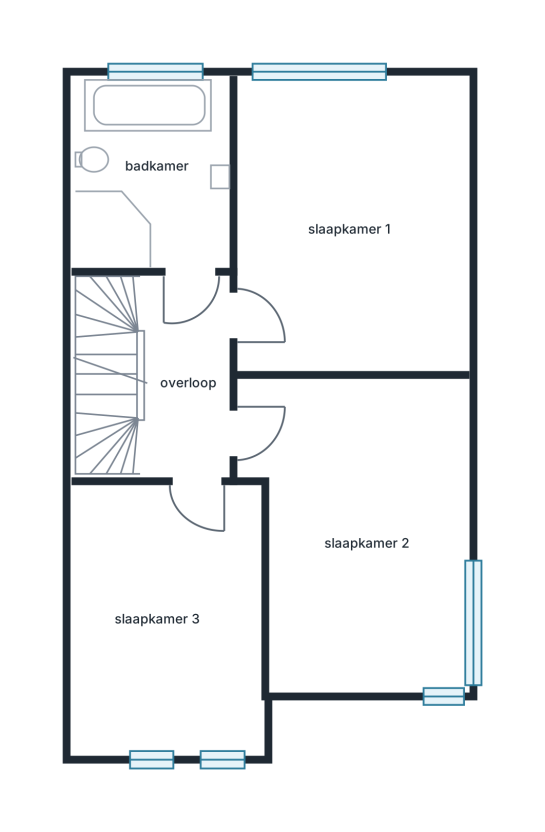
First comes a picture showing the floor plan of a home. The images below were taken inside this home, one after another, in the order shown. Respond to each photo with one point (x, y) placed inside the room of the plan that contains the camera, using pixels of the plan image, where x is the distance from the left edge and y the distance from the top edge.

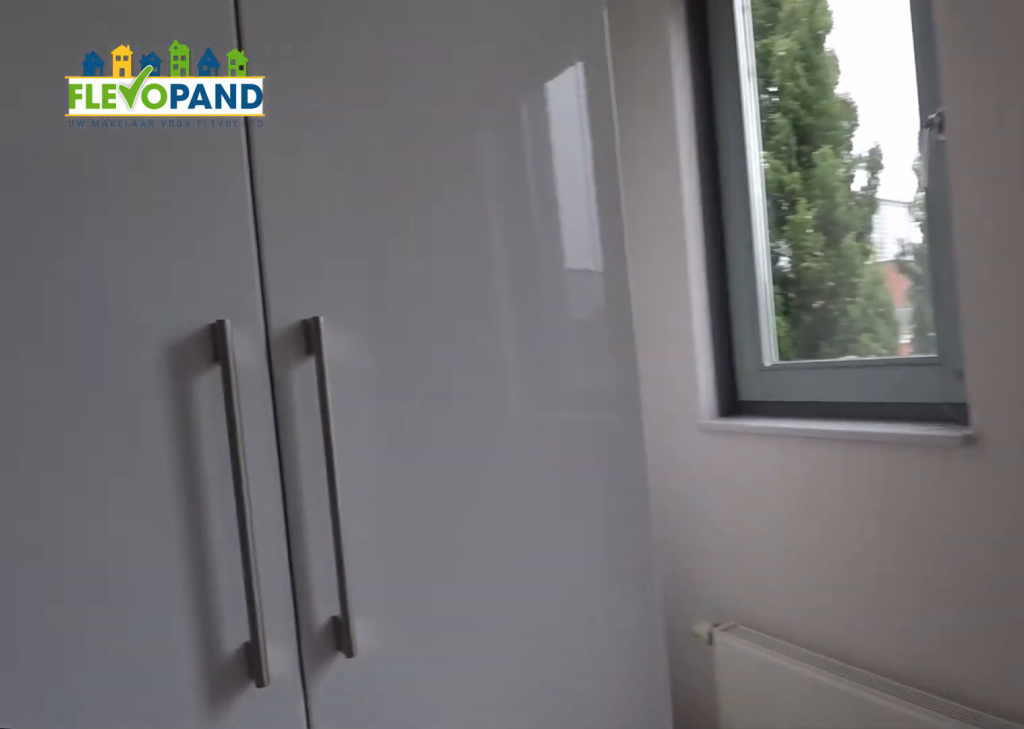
(168, 650)
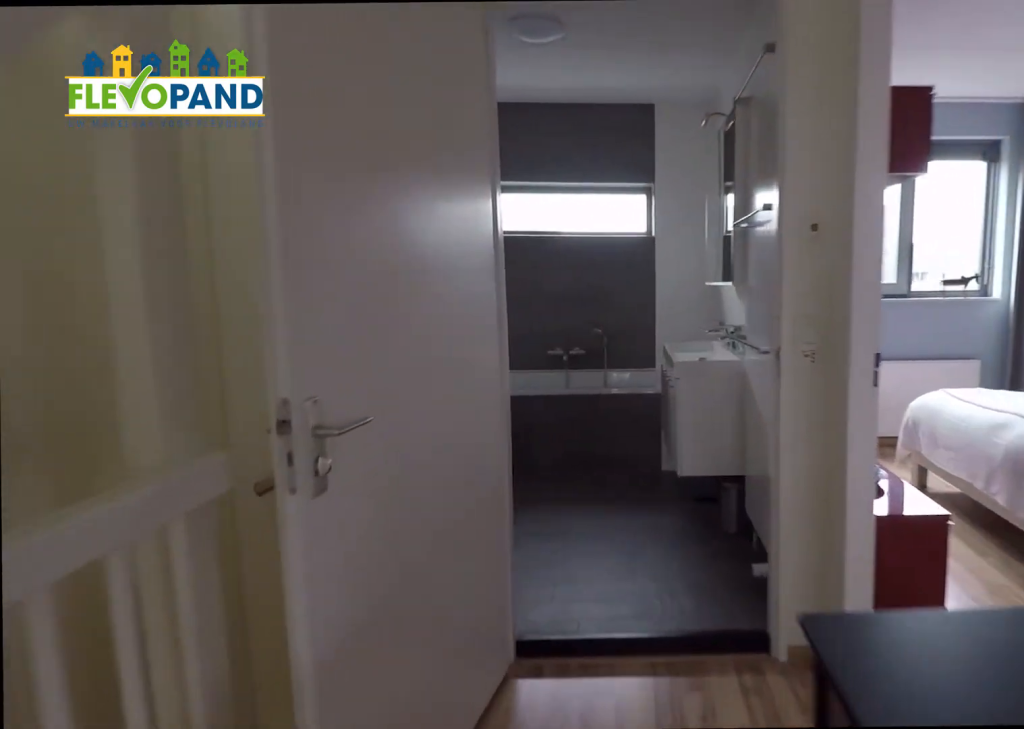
(180, 382)
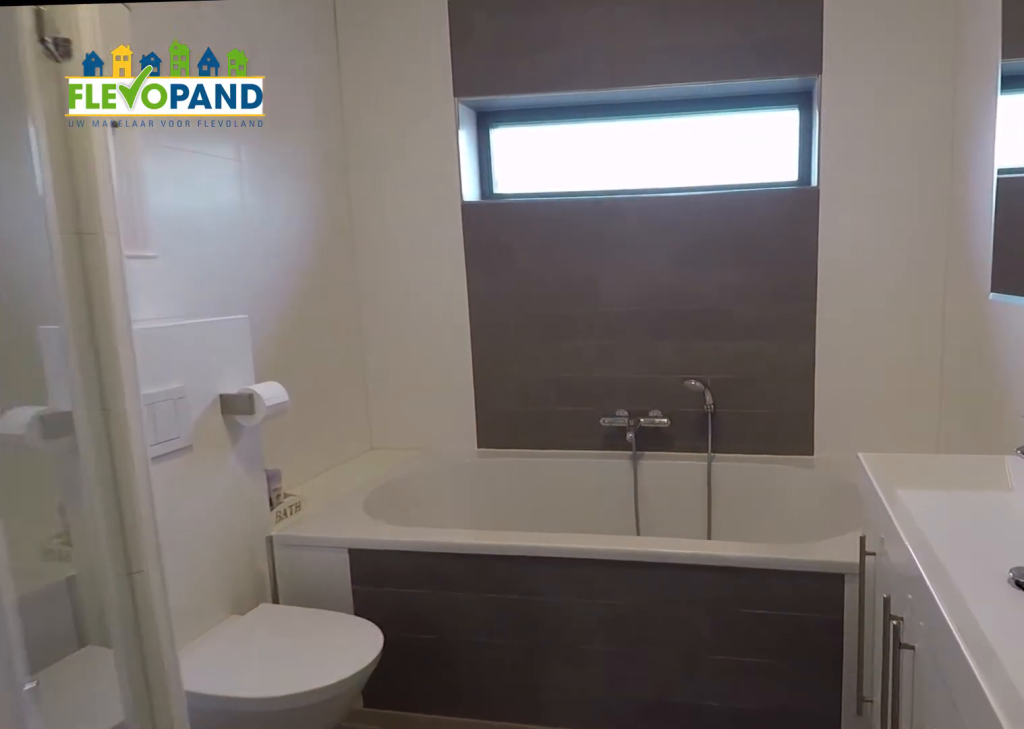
(147, 103)
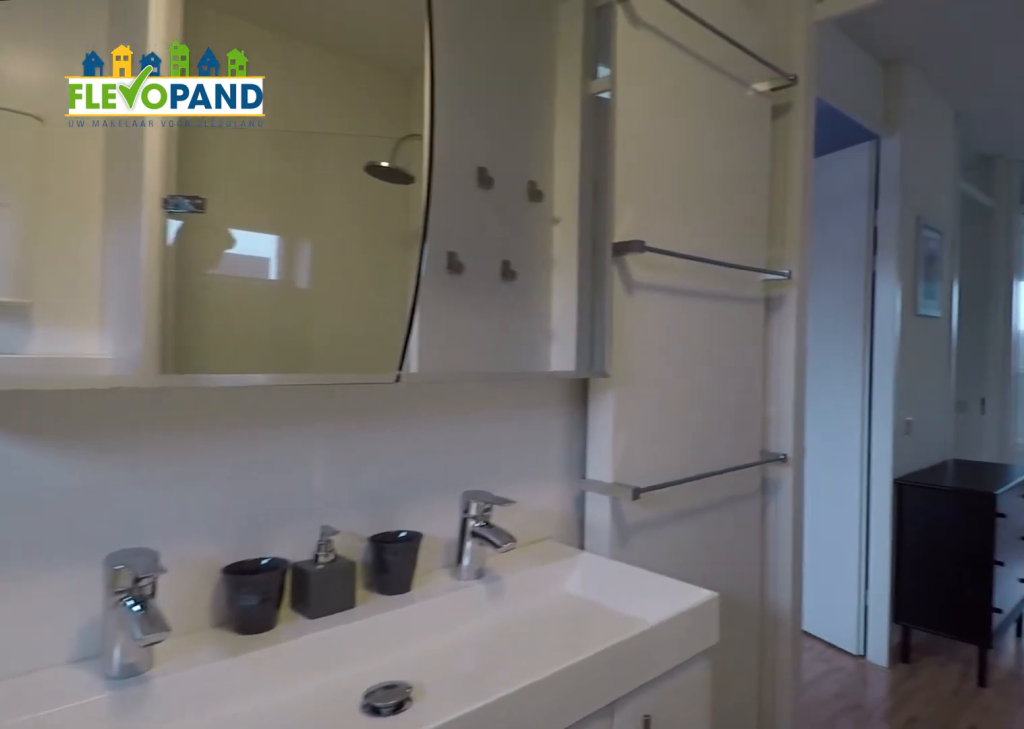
(147, 103)
